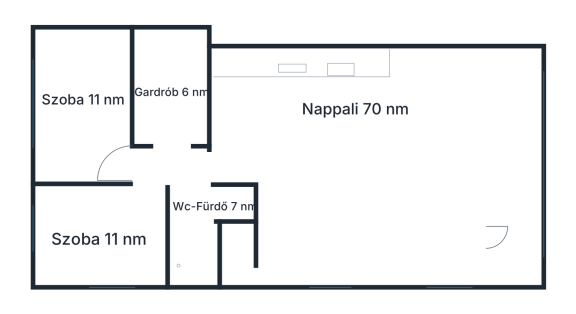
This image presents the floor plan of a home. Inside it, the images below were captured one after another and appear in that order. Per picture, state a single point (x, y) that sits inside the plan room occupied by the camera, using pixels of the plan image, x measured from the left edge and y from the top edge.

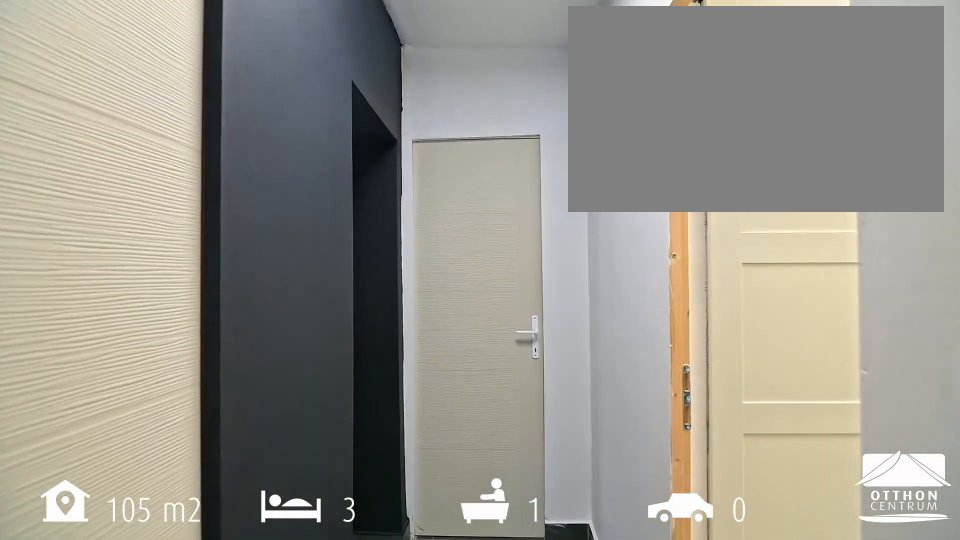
(170, 165)
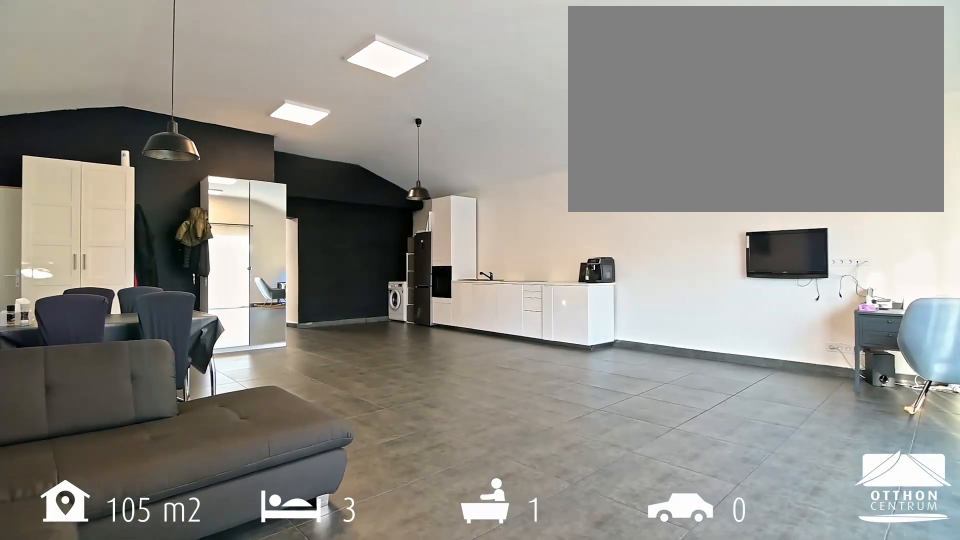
(376, 171)
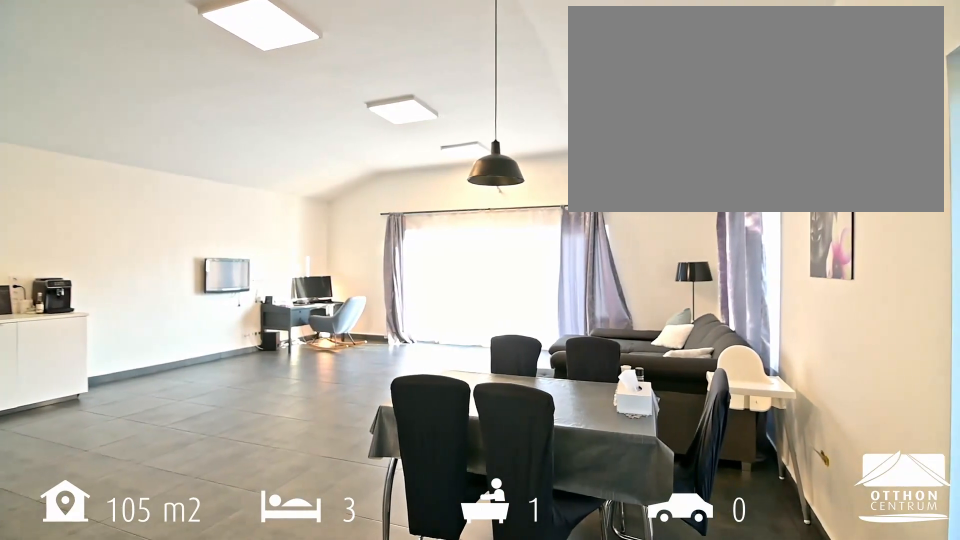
(376, 171)
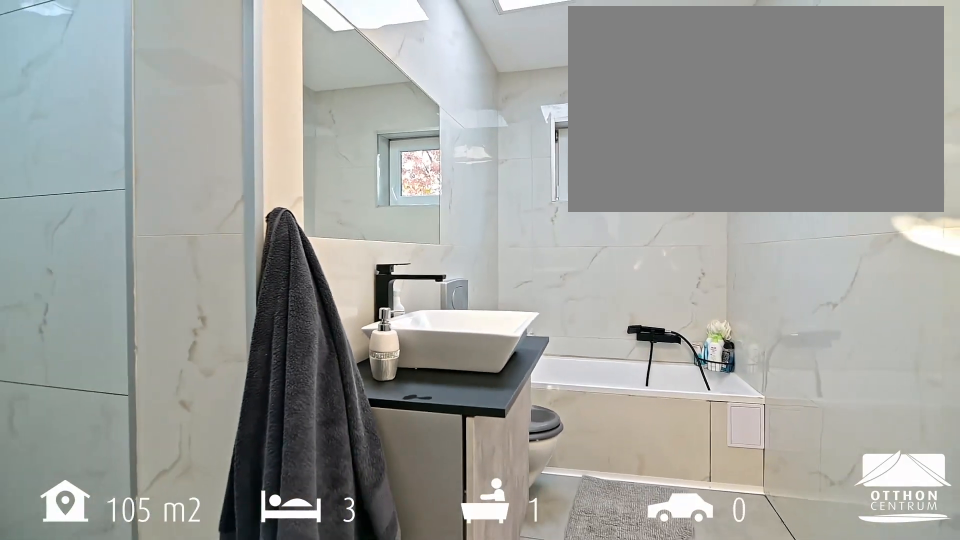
(192, 227)
